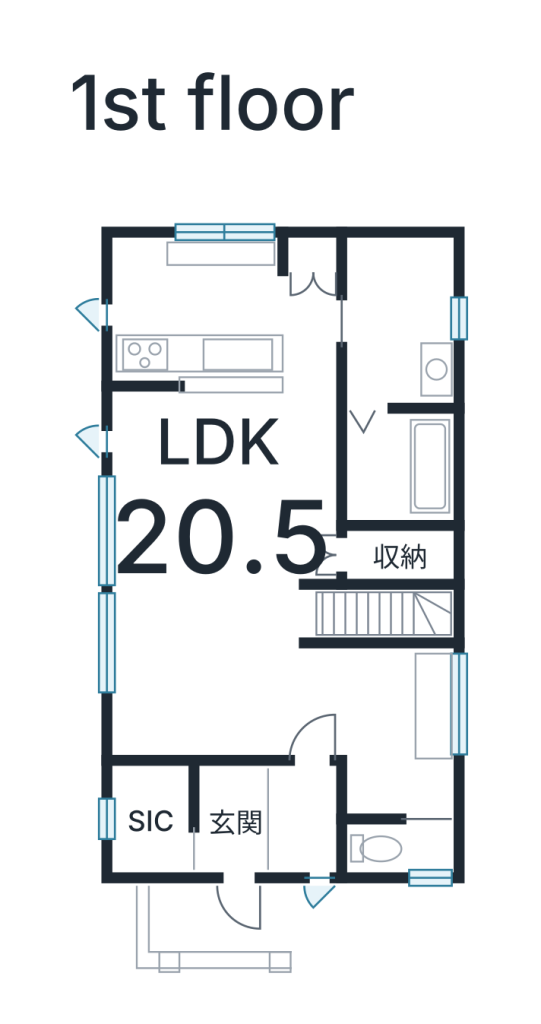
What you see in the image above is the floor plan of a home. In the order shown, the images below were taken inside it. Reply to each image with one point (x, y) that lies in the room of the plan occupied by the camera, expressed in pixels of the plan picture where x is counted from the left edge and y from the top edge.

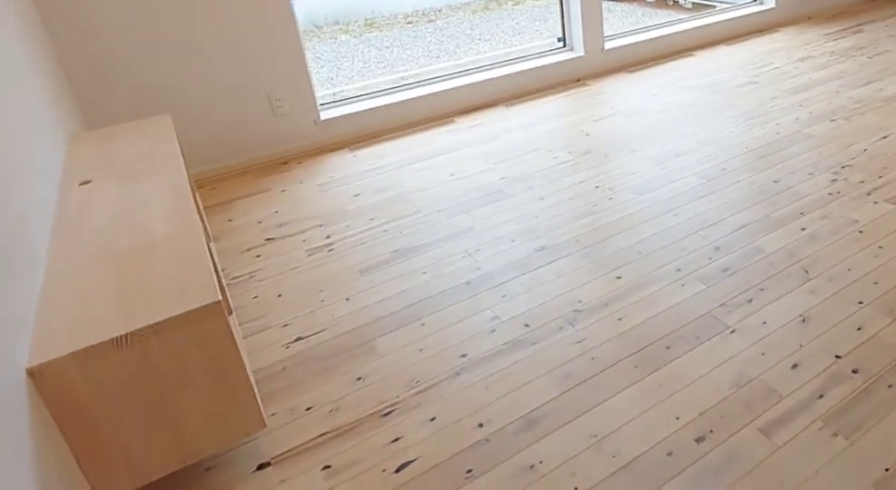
(215, 525)
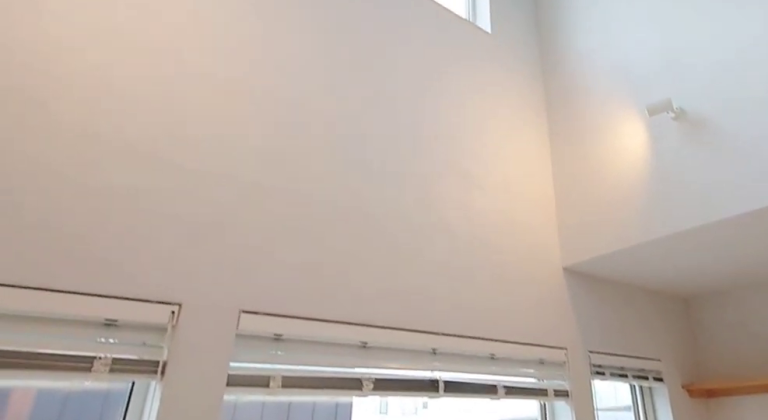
(215, 525)
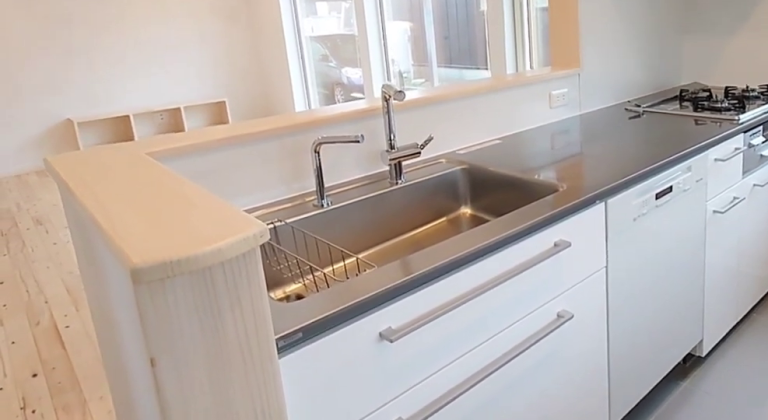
(218, 325)
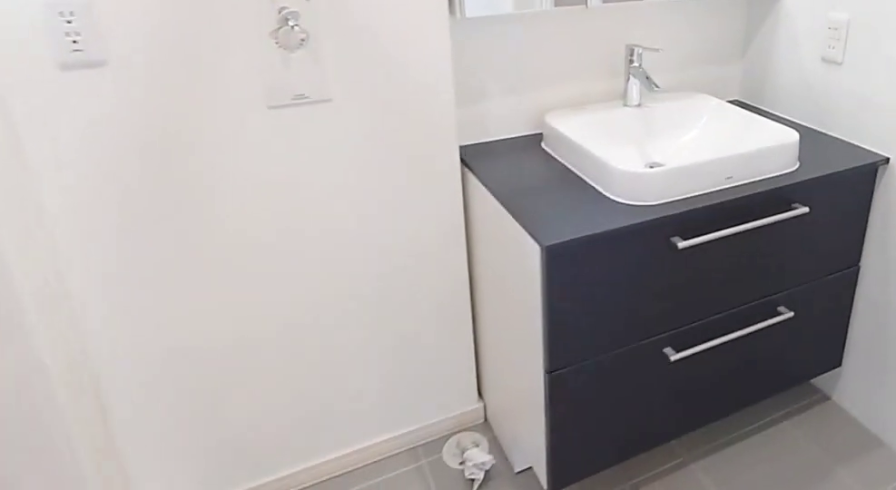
(401, 308)
